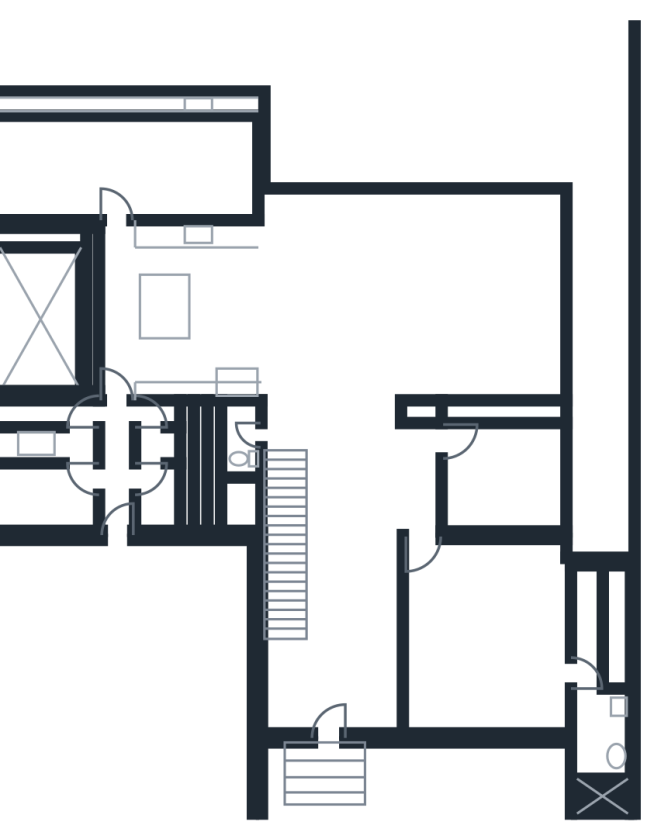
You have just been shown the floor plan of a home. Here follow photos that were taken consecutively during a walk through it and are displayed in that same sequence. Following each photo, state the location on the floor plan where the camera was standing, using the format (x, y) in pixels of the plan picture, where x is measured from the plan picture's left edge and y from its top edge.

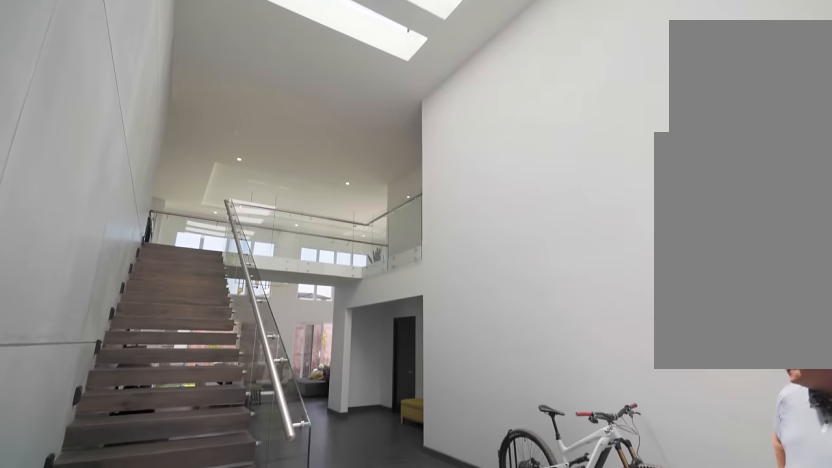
(333, 715)
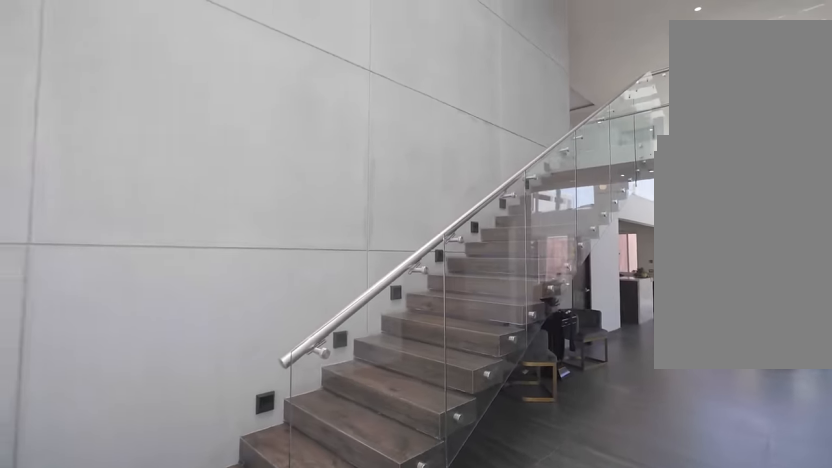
(336, 703)
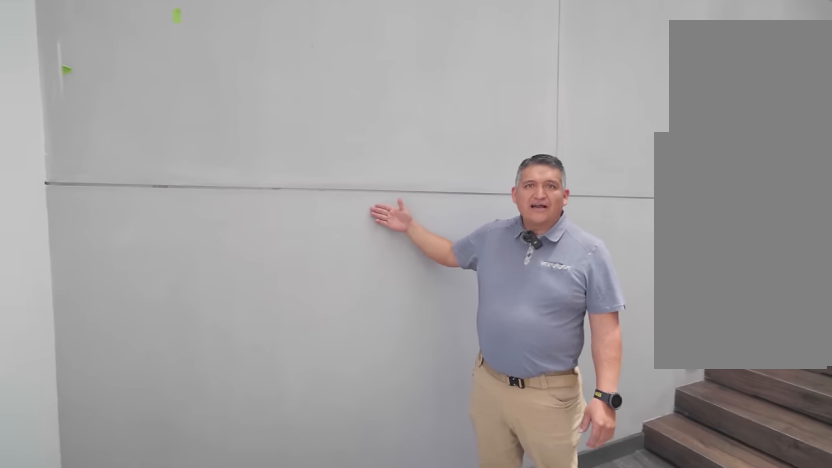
(323, 695)
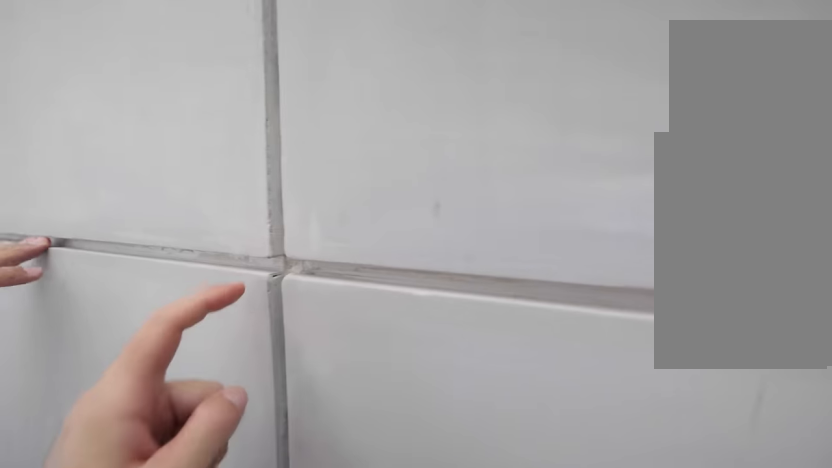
(303, 684)
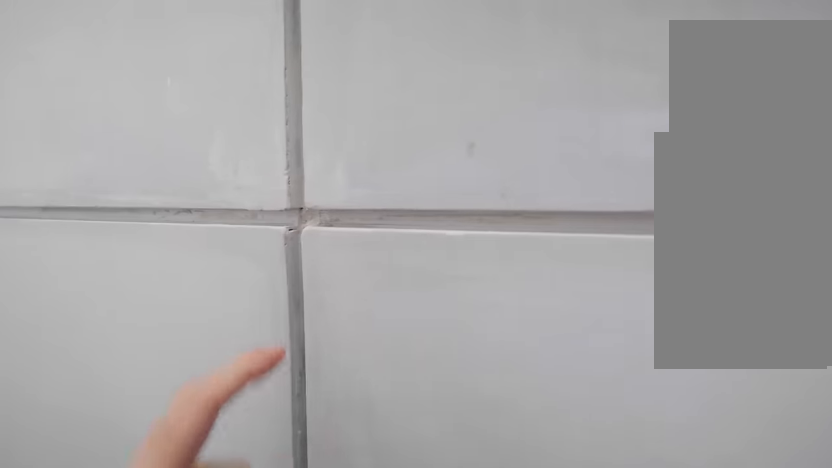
(303, 684)
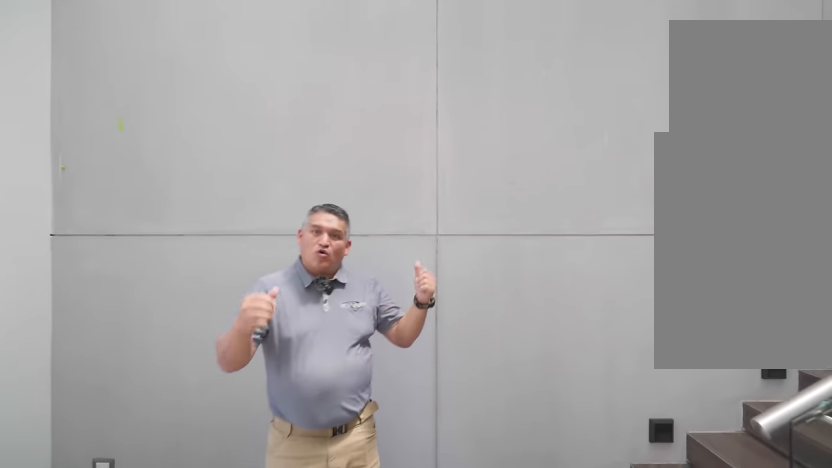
(304, 684)
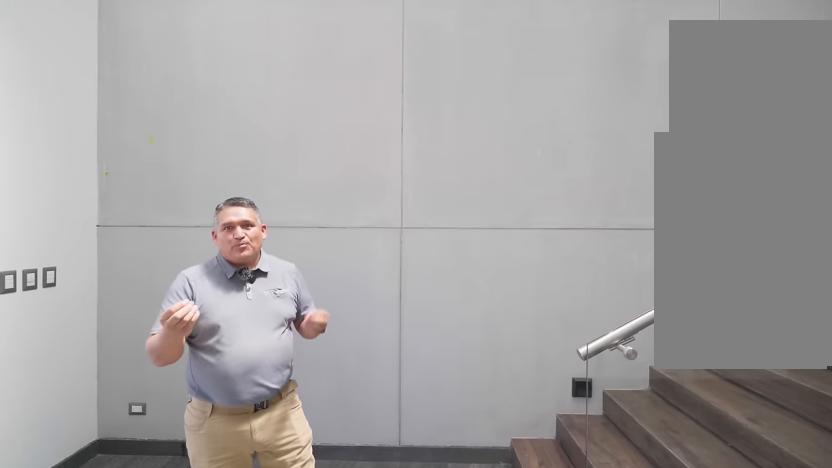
(323, 687)
